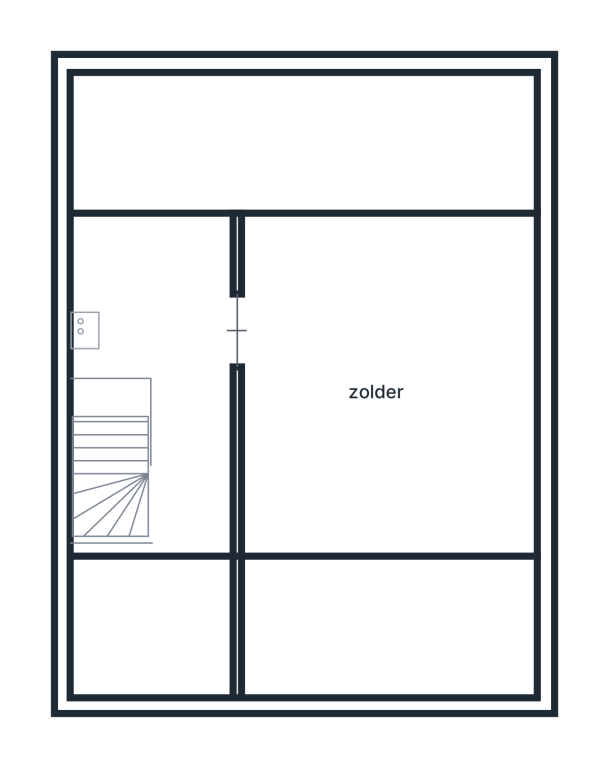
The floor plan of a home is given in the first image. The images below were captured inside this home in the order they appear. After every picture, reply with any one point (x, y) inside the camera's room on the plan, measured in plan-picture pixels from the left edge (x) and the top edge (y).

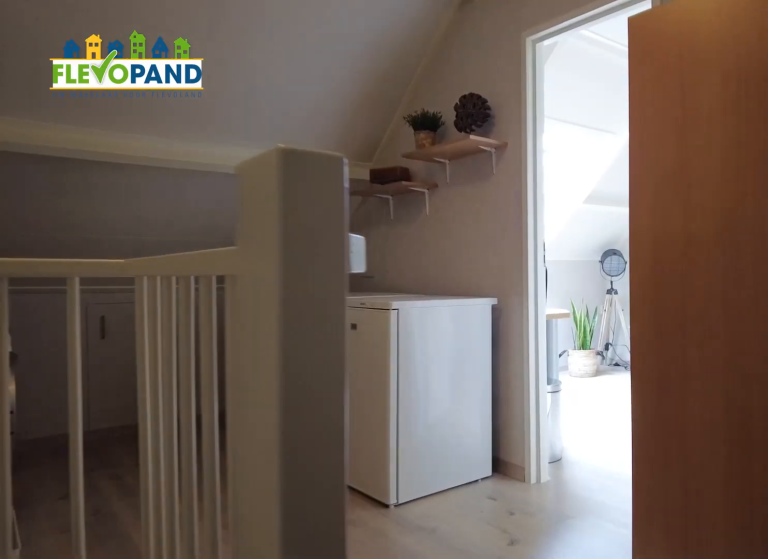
(183, 467)
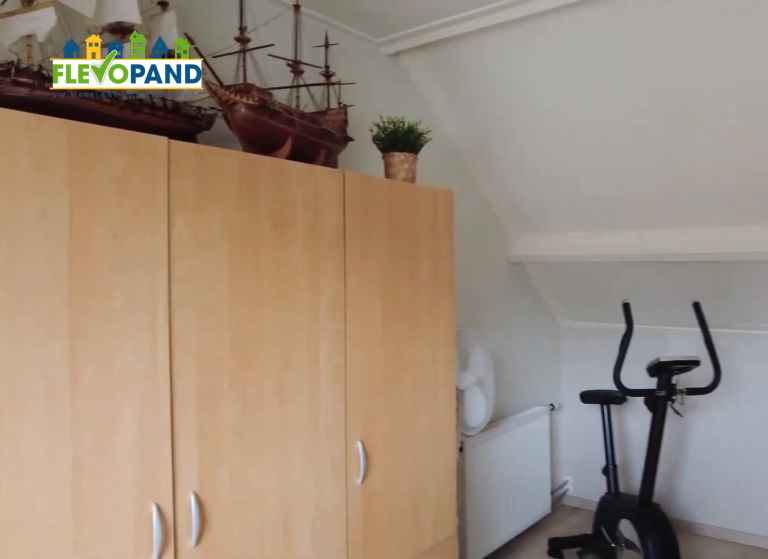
(388, 498)
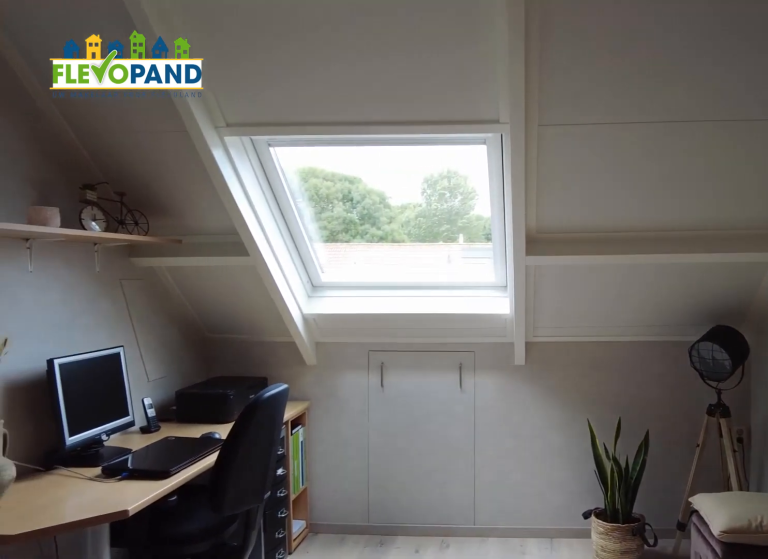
(388, 498)
